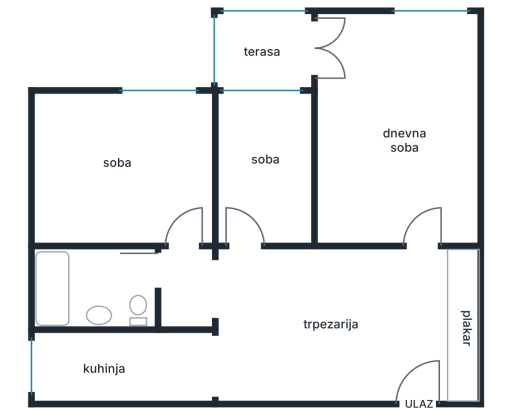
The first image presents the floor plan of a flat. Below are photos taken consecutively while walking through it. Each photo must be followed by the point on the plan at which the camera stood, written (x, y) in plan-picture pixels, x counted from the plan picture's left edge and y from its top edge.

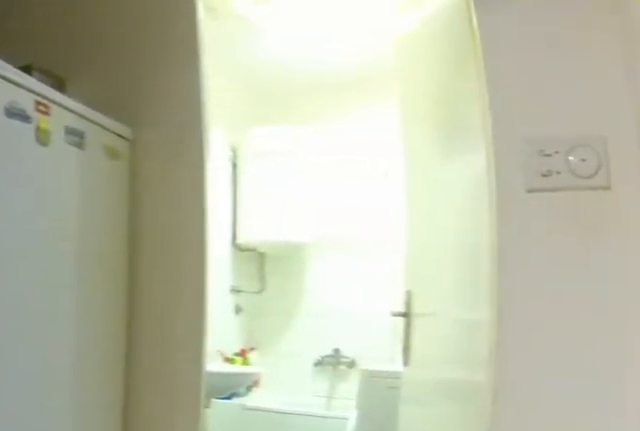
(242, 273)
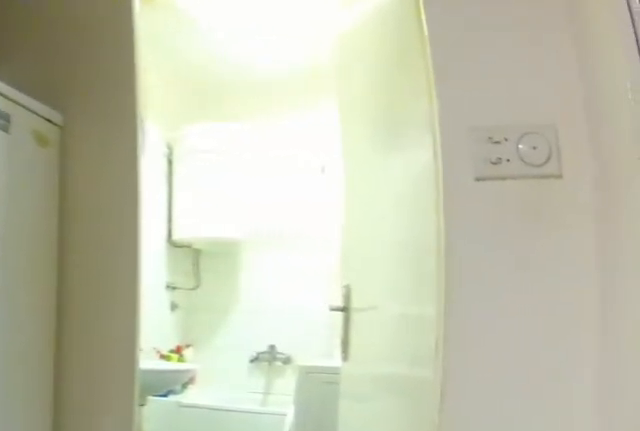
(239, 276)
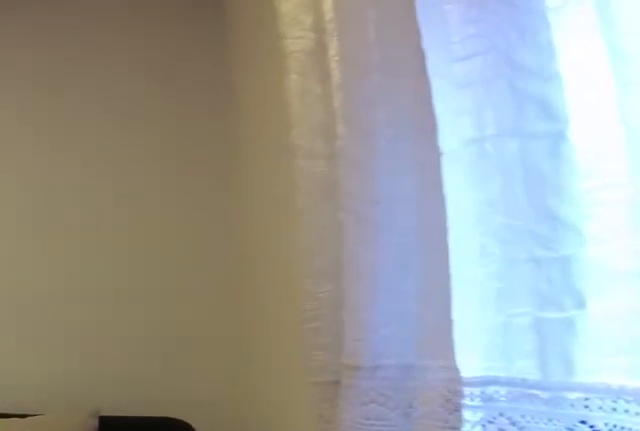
(183, 108)
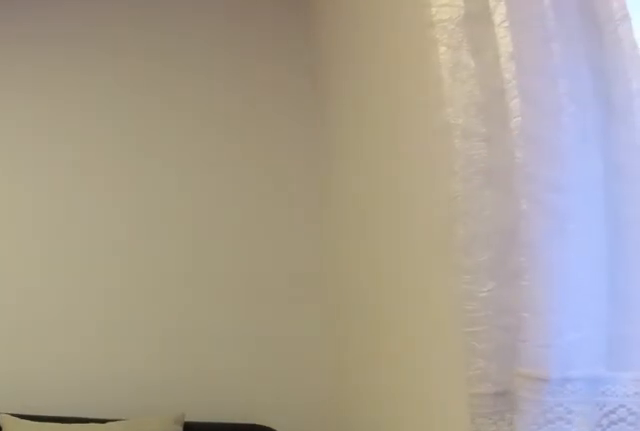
(172, 107)
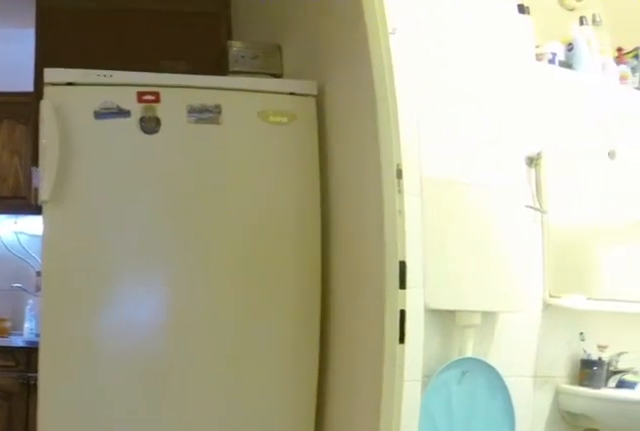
(184, 221)
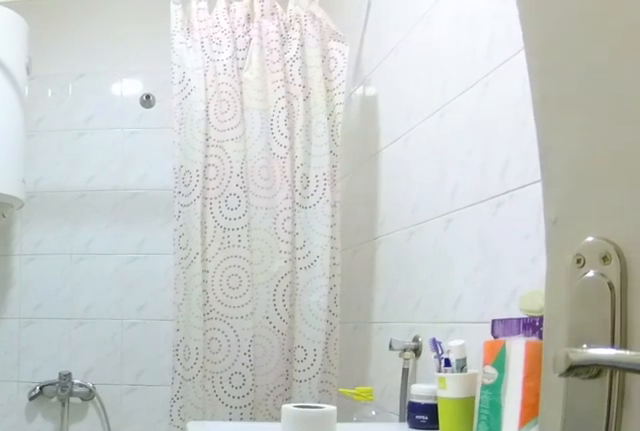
(167, 271)
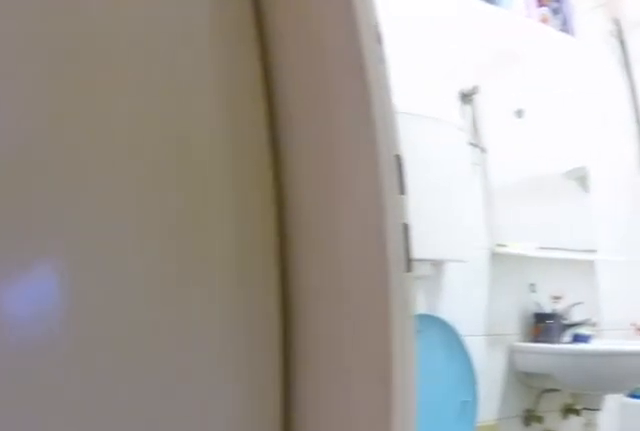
(170, 258)
